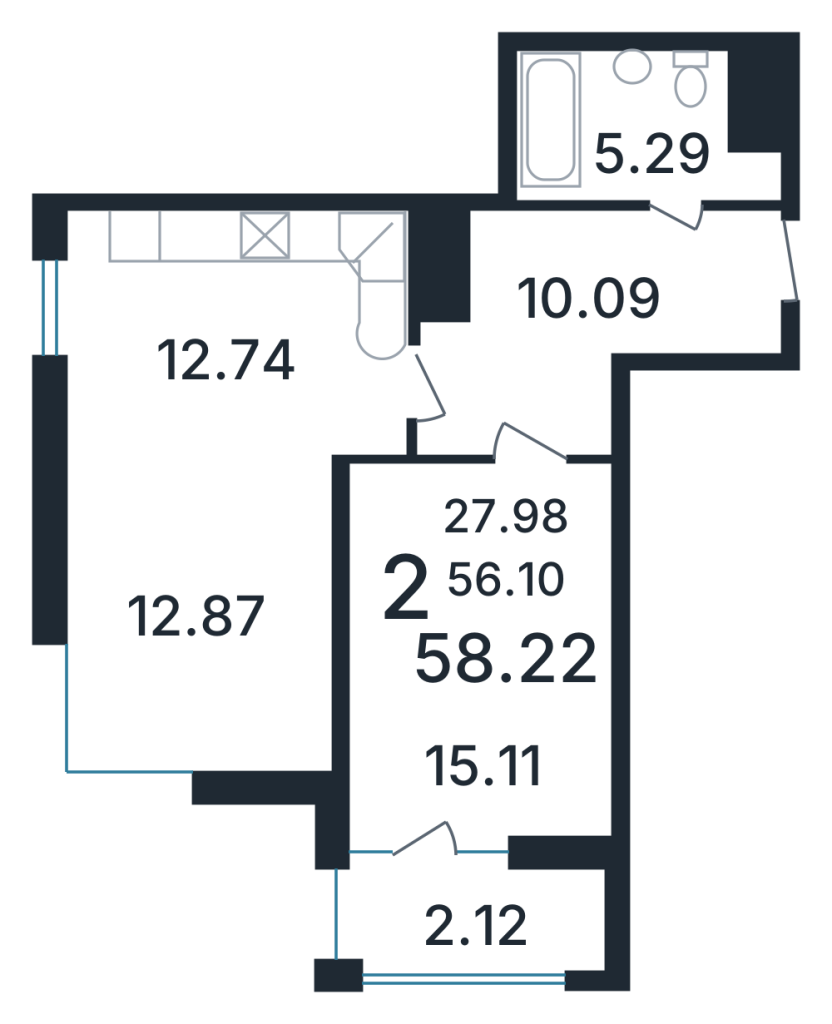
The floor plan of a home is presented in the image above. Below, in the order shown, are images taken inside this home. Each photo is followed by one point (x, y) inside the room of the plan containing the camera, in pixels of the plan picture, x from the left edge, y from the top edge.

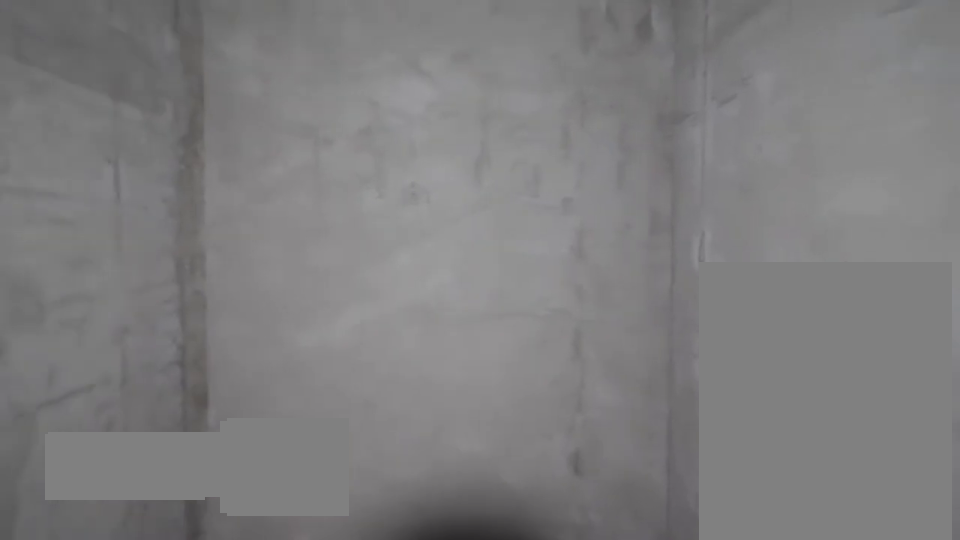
(631, 129)
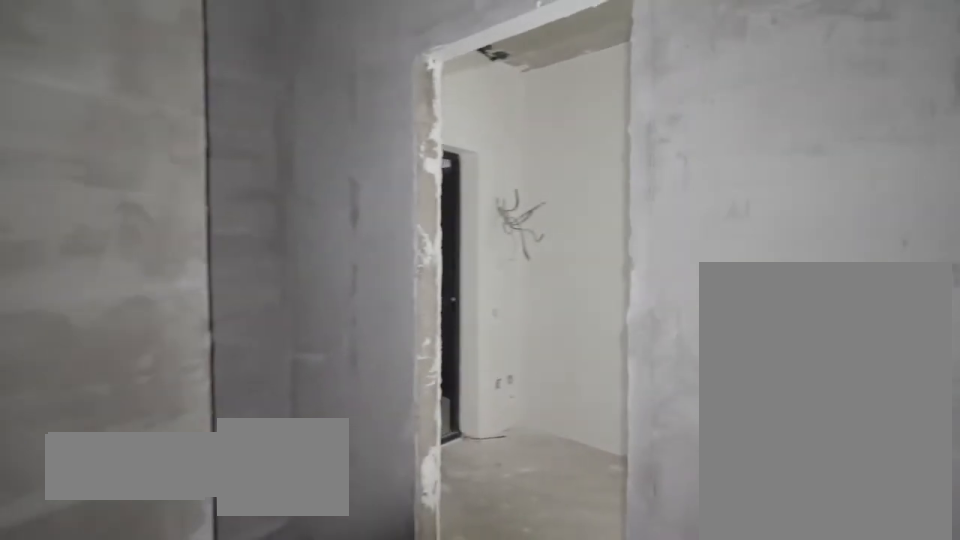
(631, 129)
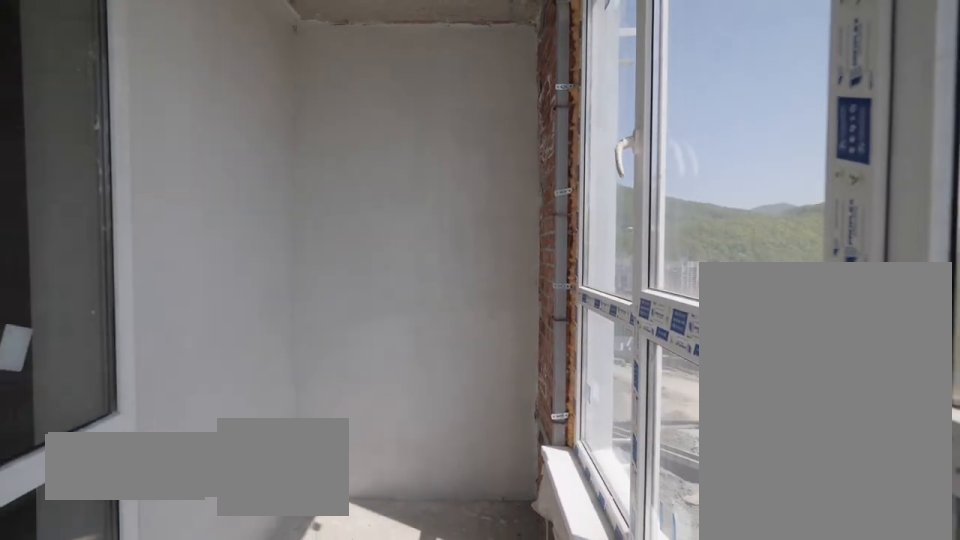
(474, 921)
